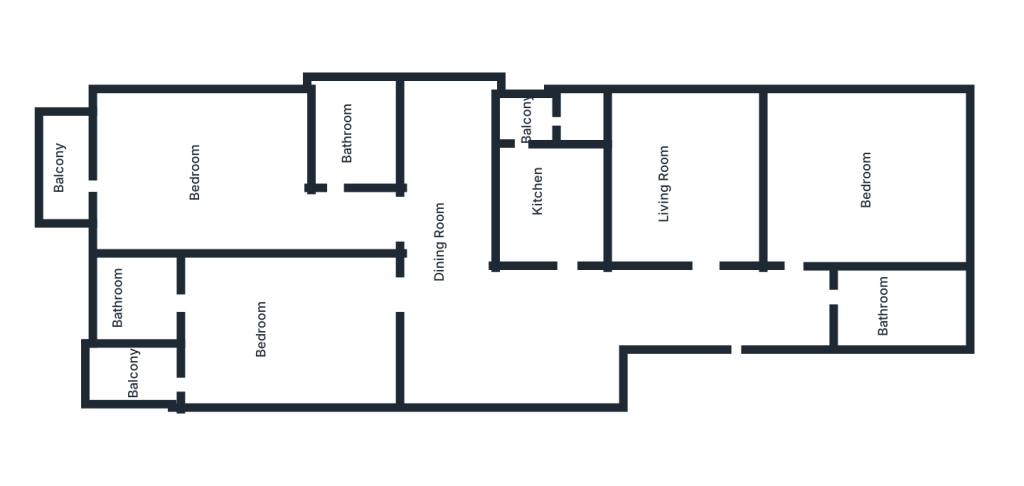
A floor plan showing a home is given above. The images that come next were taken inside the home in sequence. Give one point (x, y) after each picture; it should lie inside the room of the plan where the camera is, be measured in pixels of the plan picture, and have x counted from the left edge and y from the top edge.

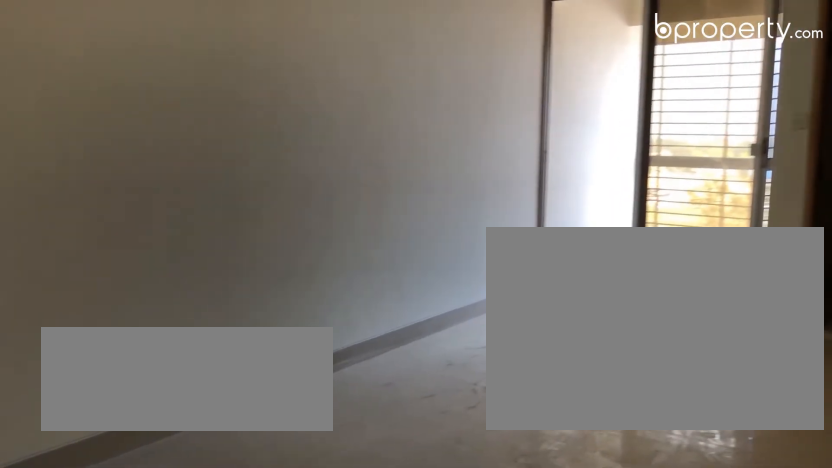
(310, 320)
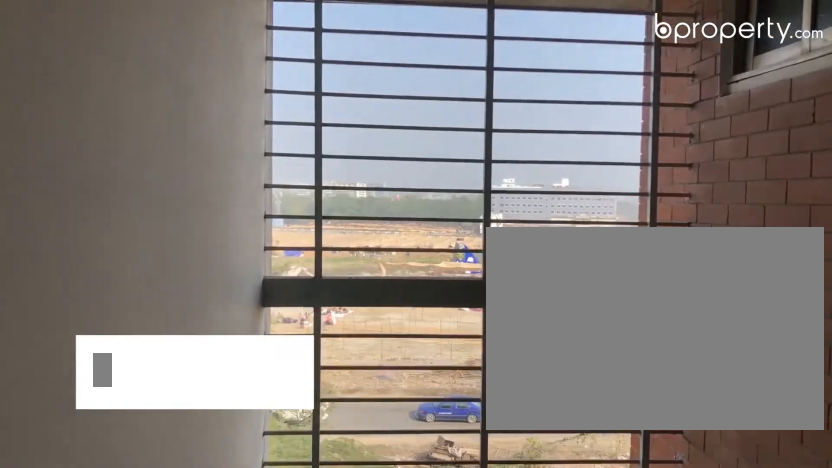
(167, 375)
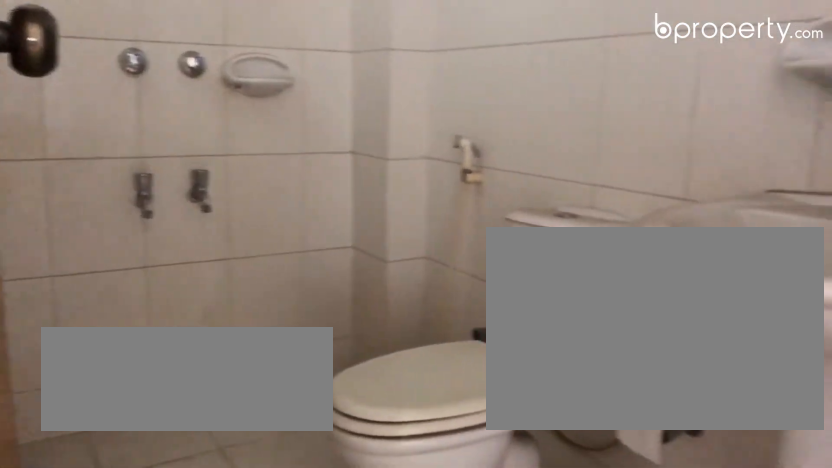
(136, 300)
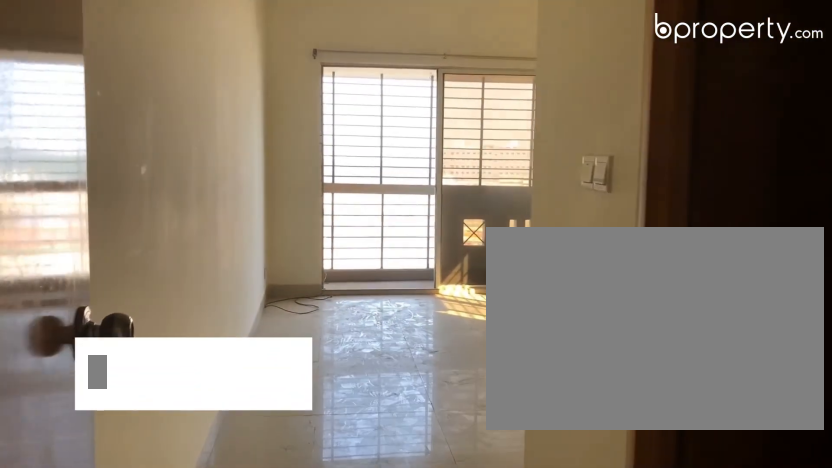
(372, 230)
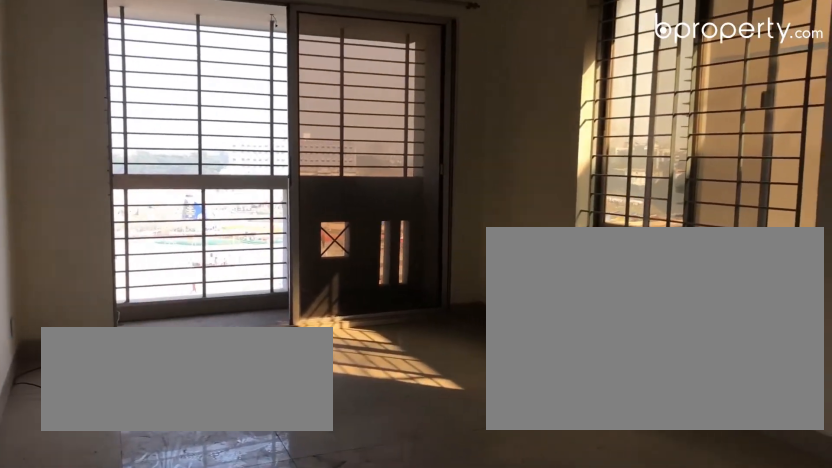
(230, 175)
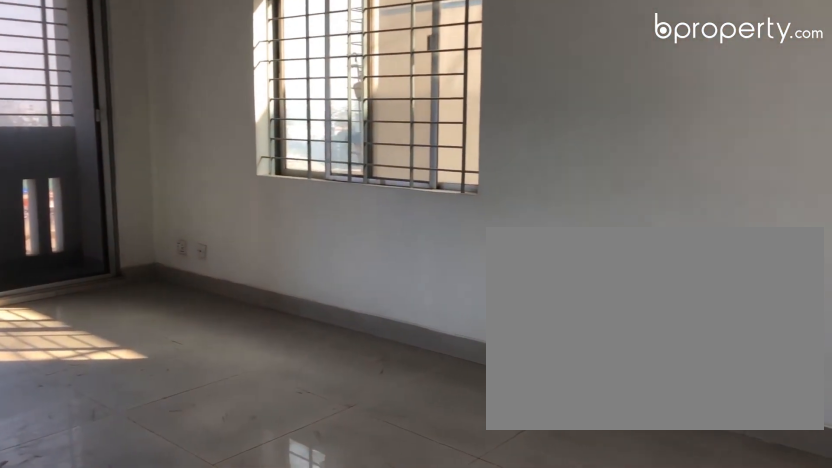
(230, 175)
